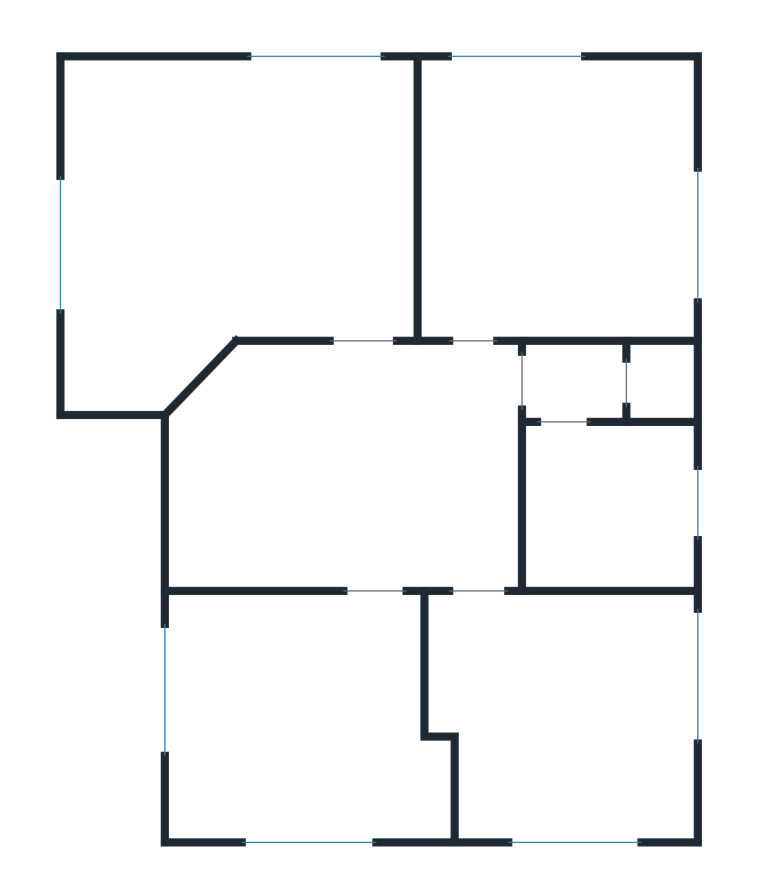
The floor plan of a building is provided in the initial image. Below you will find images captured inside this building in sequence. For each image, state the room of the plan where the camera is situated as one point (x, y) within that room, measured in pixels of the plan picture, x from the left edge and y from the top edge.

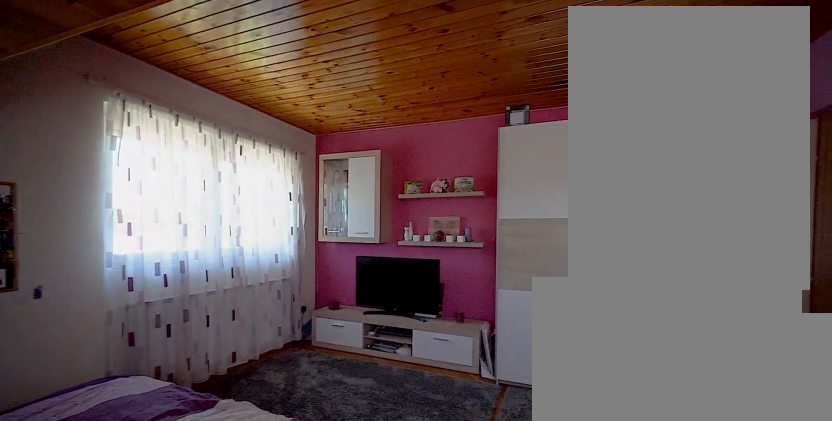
(575, 728)
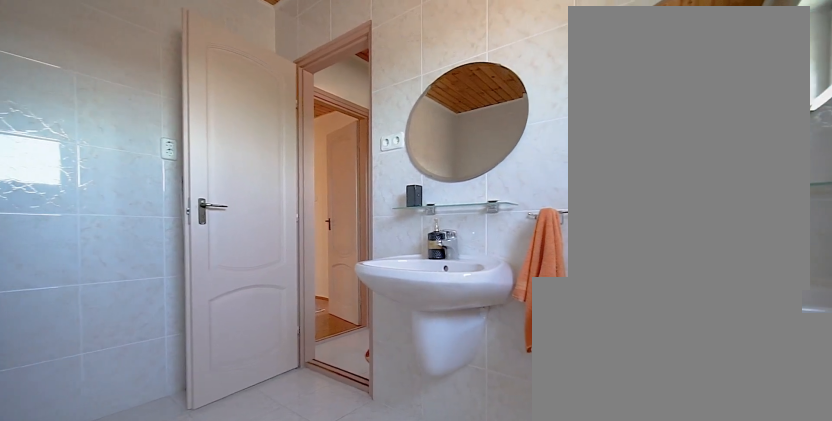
(609, 511)
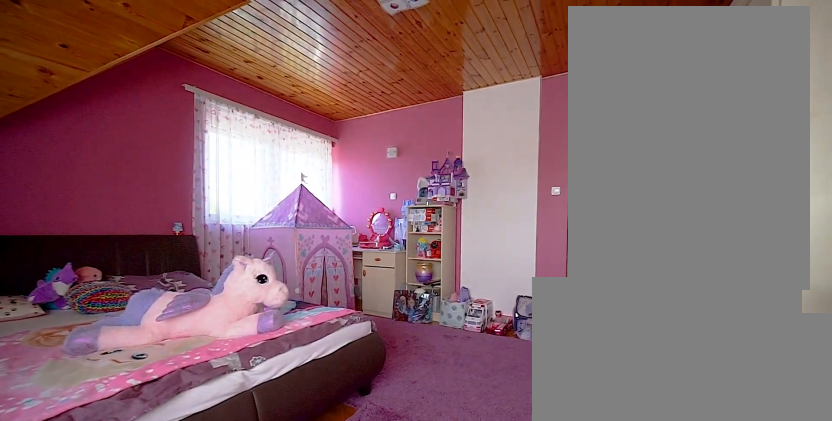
(558, 199)
